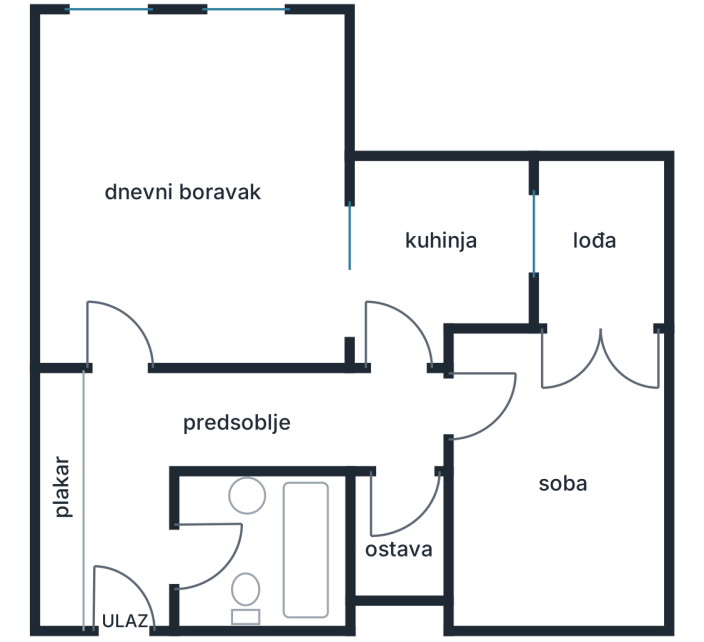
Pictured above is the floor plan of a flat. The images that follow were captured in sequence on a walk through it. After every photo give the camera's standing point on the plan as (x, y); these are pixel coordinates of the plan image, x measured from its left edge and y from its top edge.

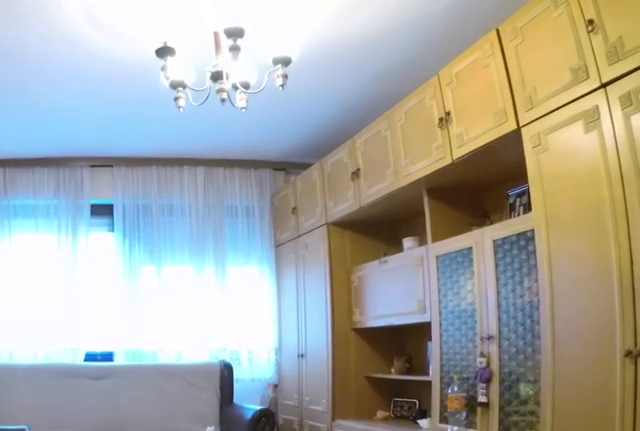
(120, 292)
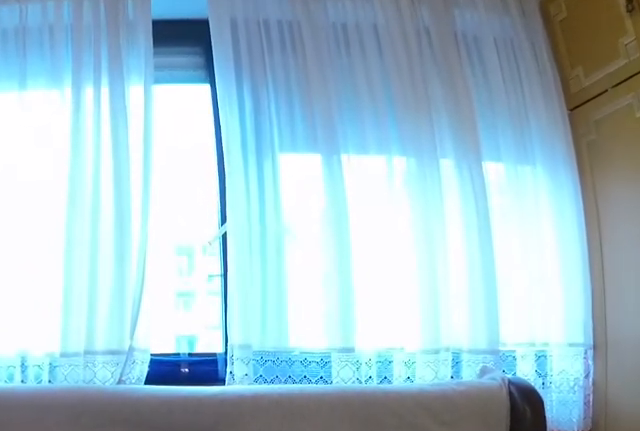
(120, 139)
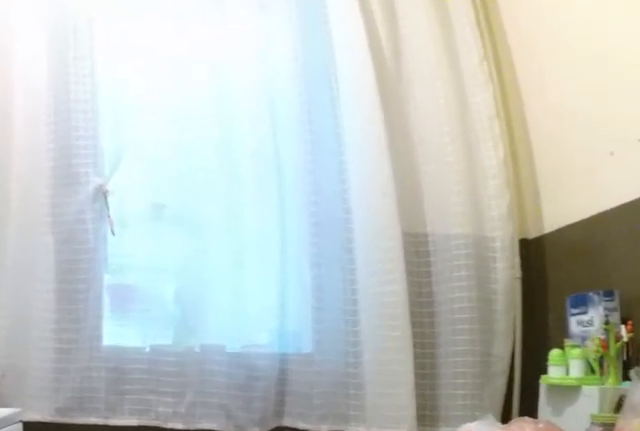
(335, 274)
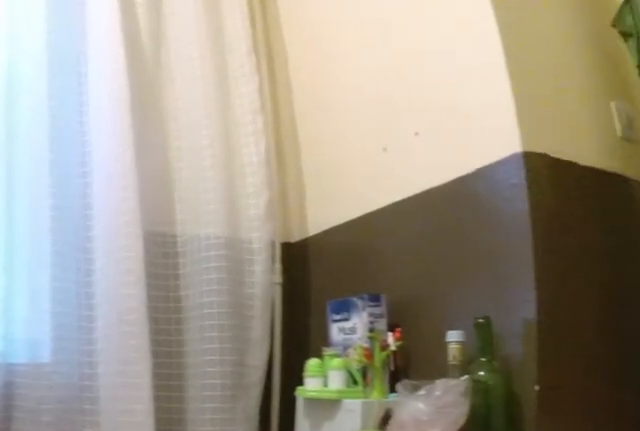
(368, 270)
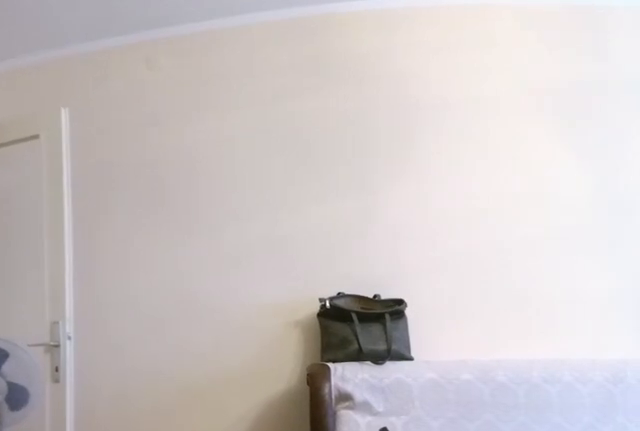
(339, 271)
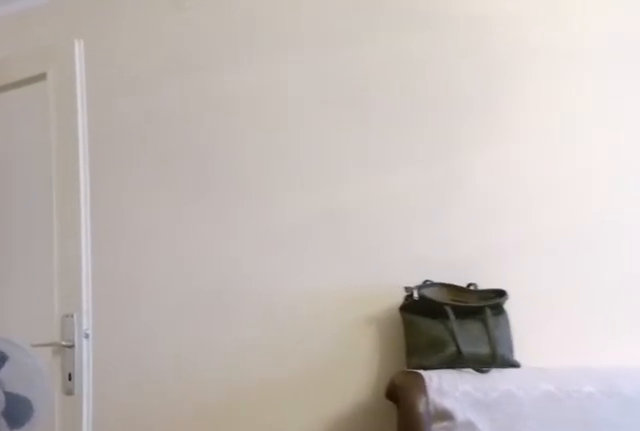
(256, 273)
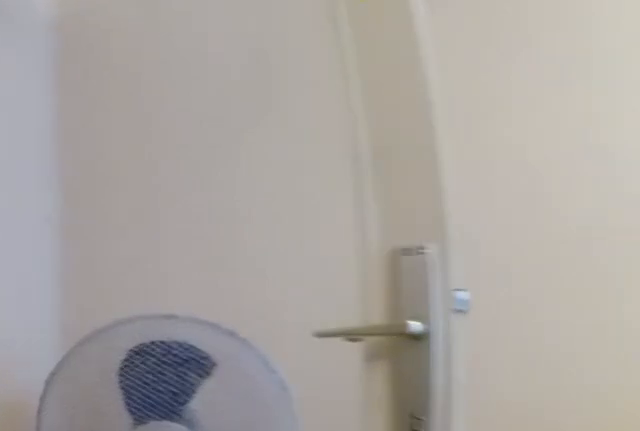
(157, 294)
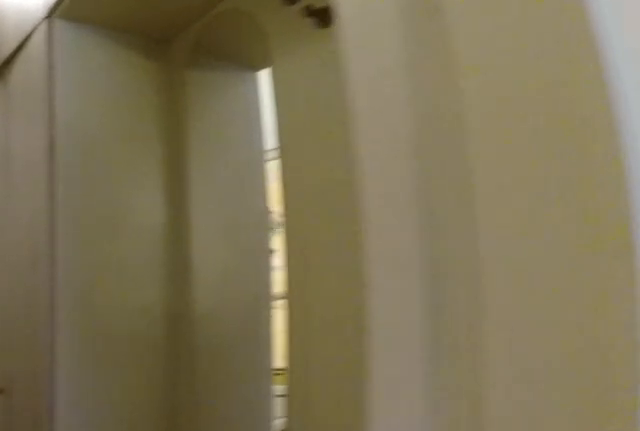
(122, 330)
